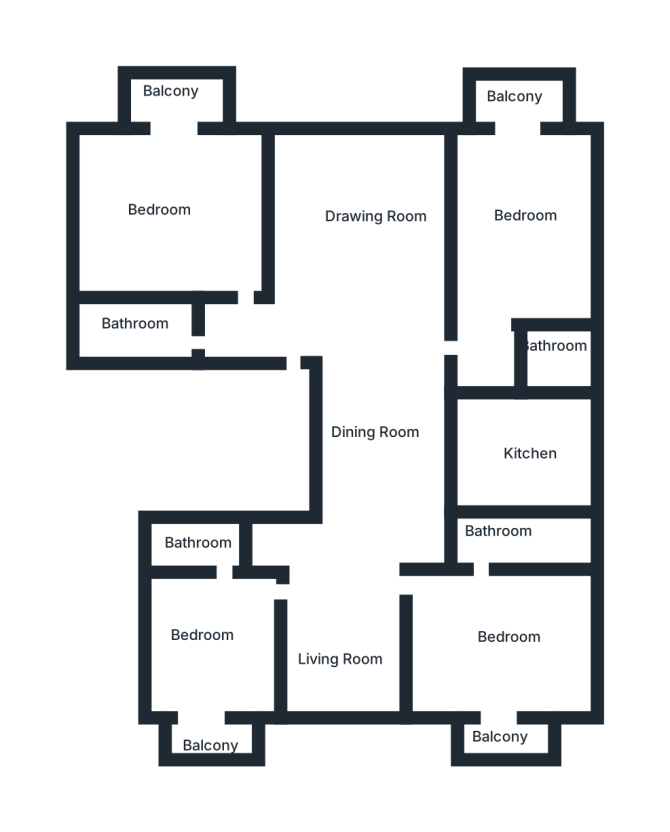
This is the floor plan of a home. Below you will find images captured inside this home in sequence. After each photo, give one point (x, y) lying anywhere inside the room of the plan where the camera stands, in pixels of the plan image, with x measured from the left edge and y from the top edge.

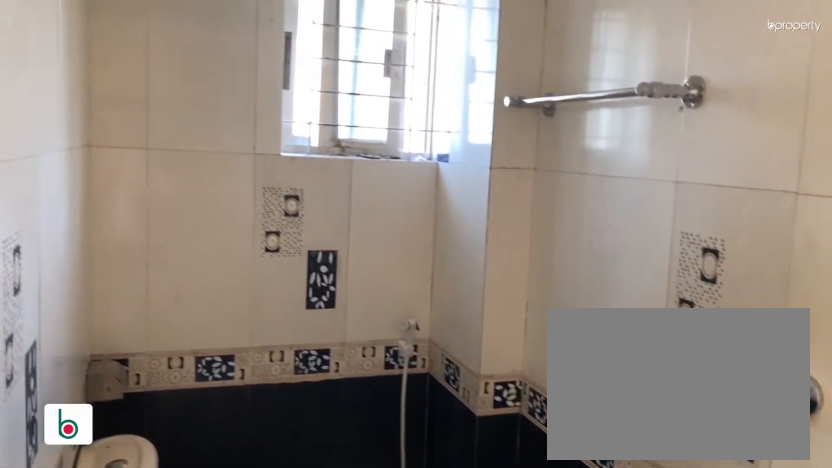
(199, 542)
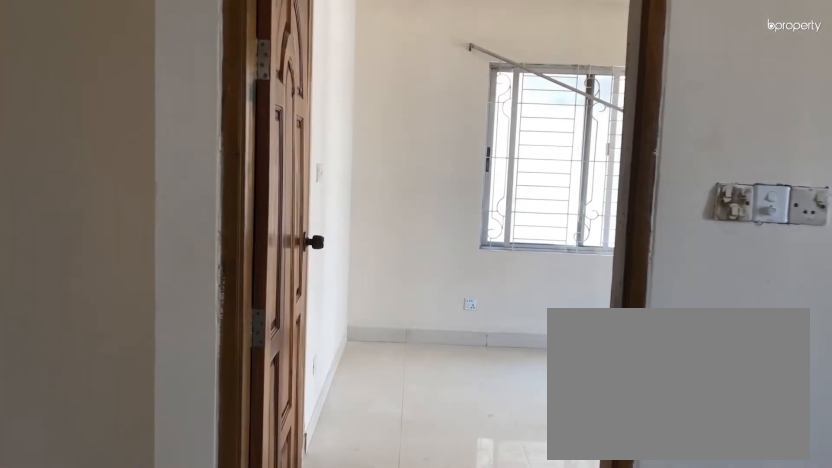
(401, 589)
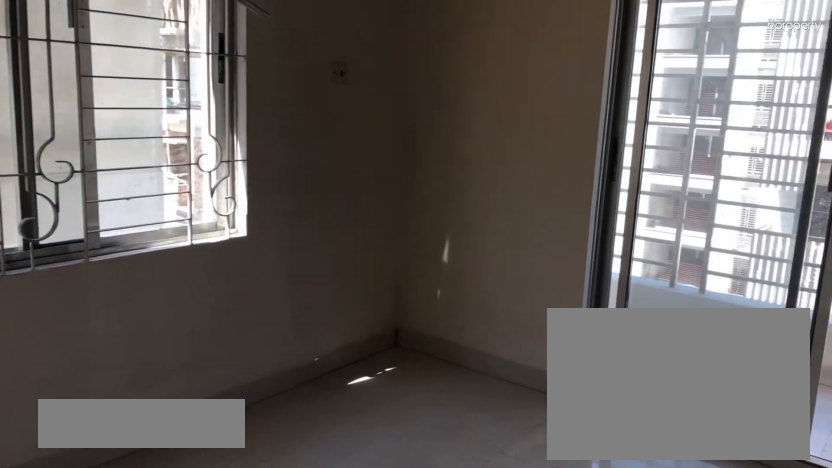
(499, 629)
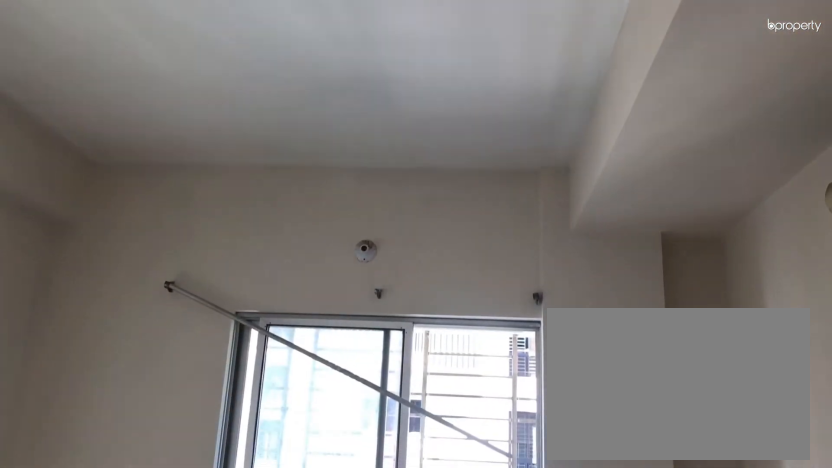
(499, 629)
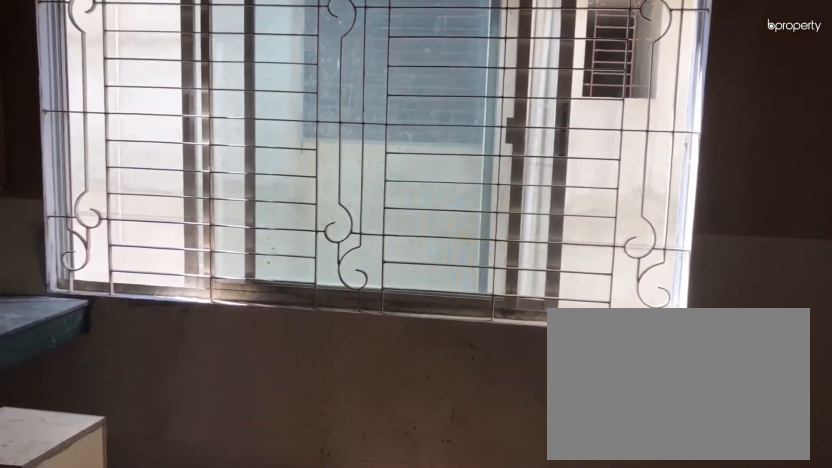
(522, 463)
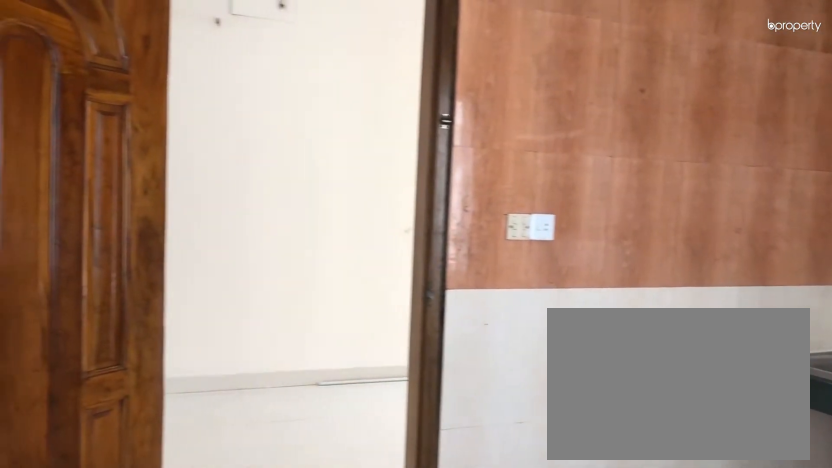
(522, 463)
